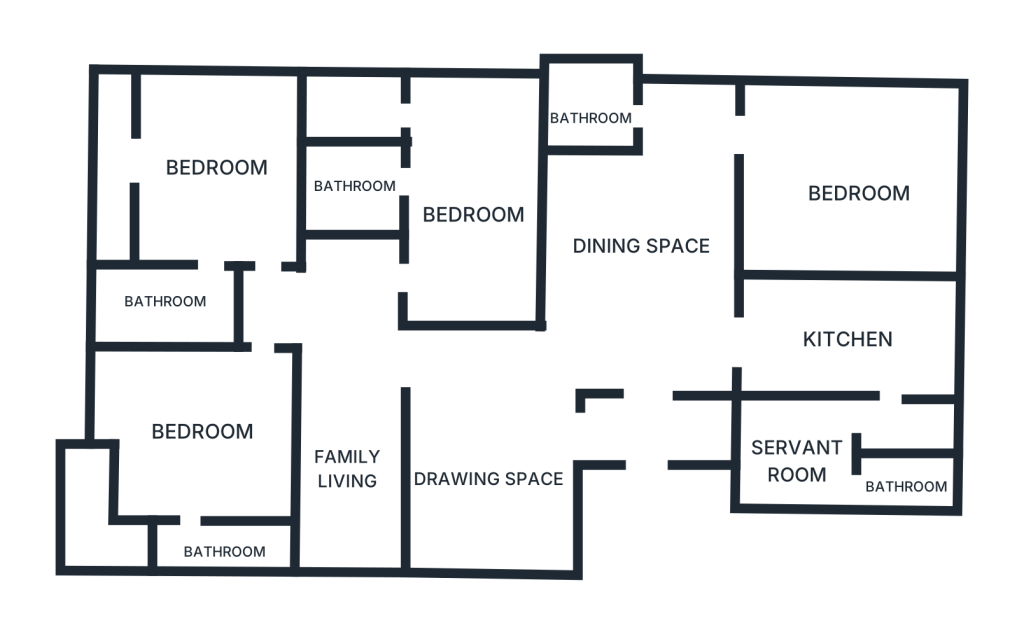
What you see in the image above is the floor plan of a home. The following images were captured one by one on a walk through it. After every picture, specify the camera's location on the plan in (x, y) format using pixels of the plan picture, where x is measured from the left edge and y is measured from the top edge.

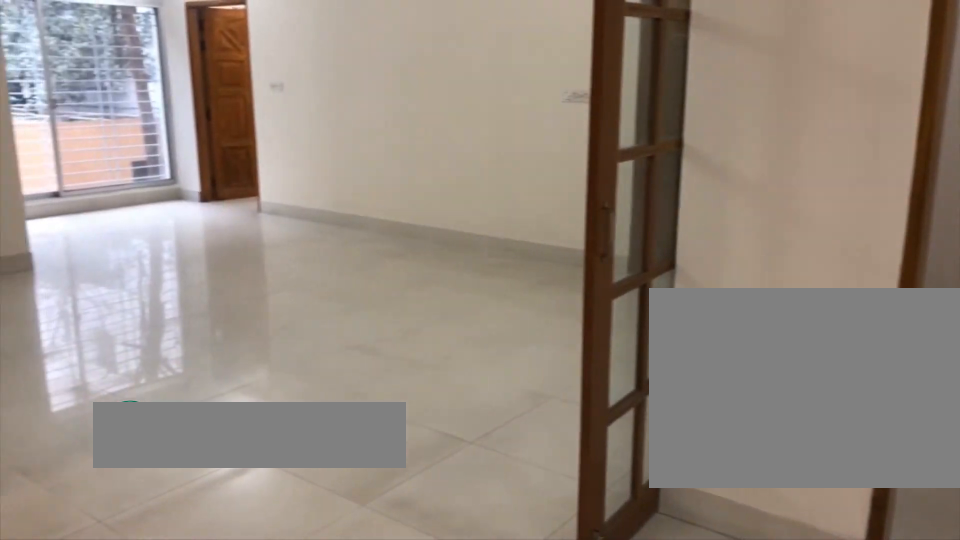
(639, 361)
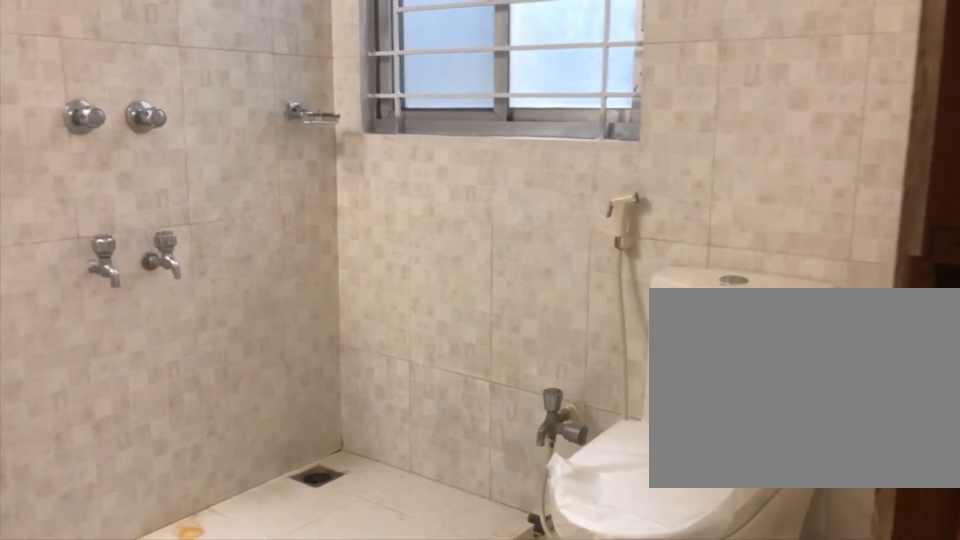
(623, 106)
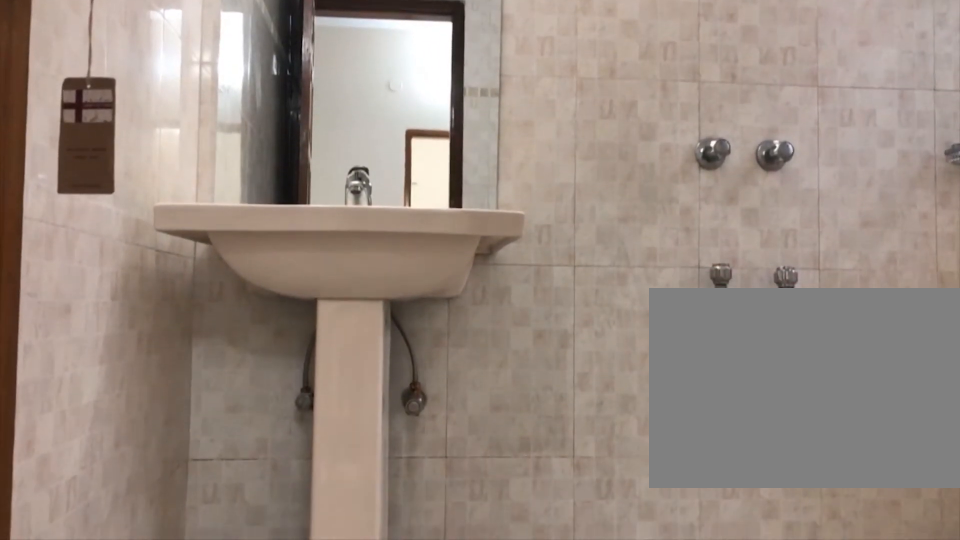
(591, 119)
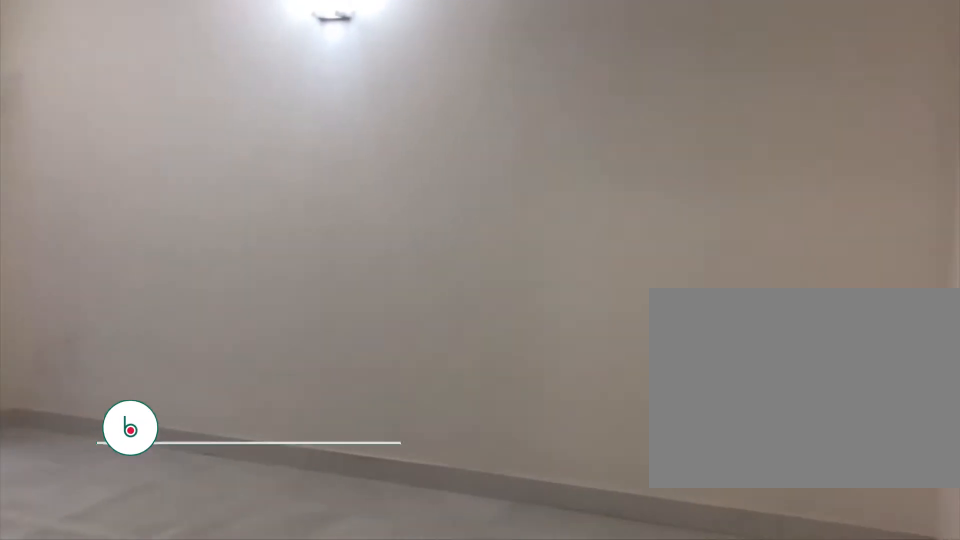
(424, 287)
